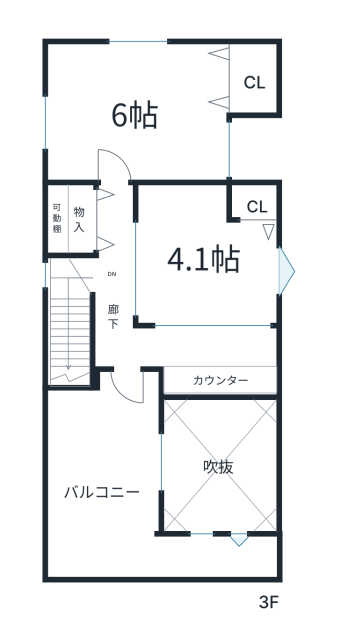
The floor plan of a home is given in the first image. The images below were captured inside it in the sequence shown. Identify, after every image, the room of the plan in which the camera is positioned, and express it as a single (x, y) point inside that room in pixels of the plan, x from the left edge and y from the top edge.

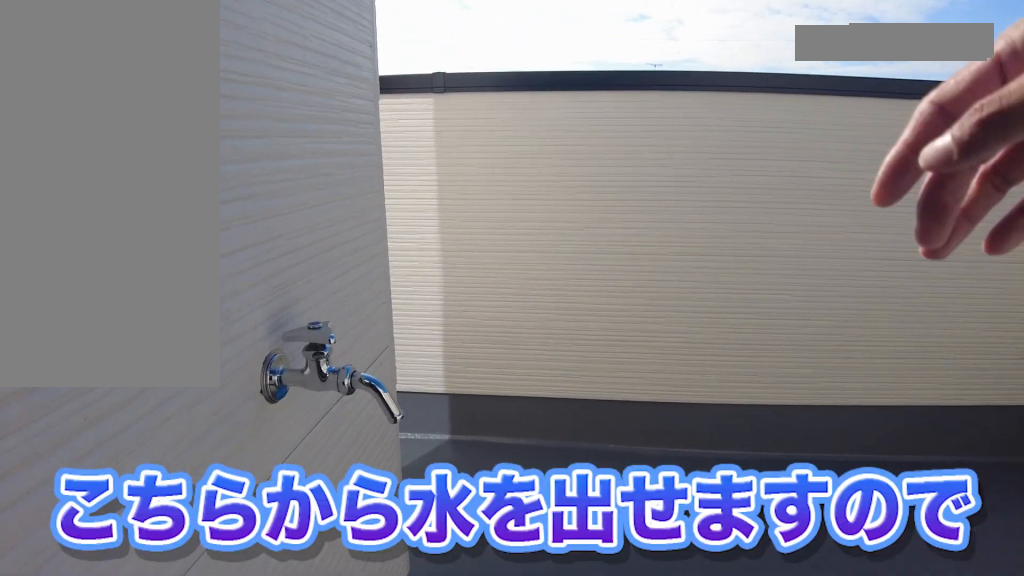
(96, 456)
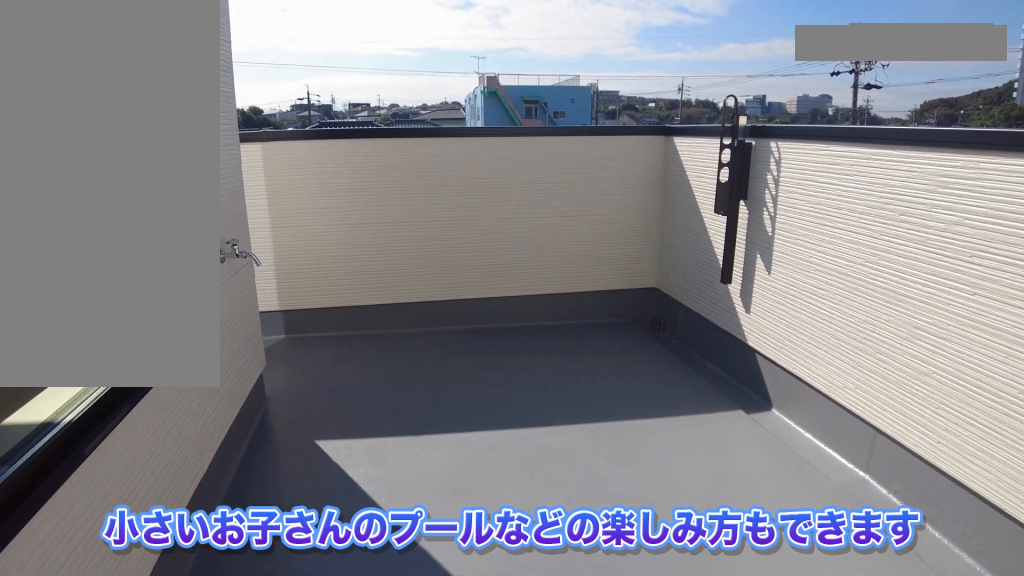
(98, 461)
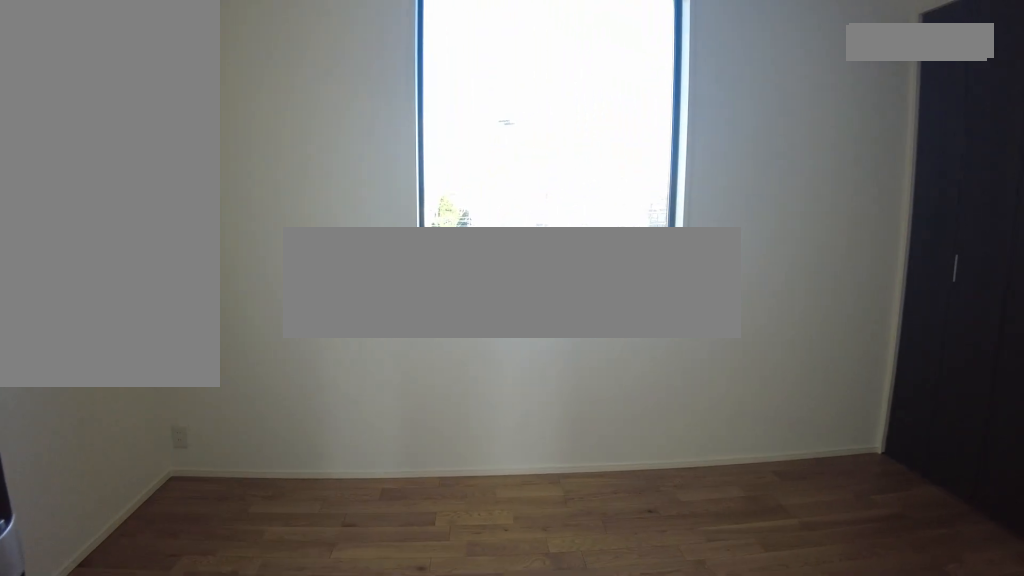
(111, 109)
